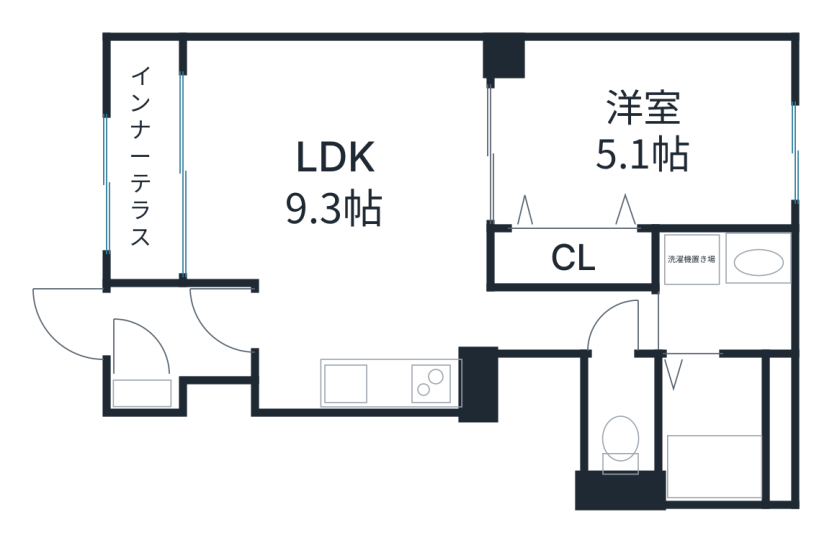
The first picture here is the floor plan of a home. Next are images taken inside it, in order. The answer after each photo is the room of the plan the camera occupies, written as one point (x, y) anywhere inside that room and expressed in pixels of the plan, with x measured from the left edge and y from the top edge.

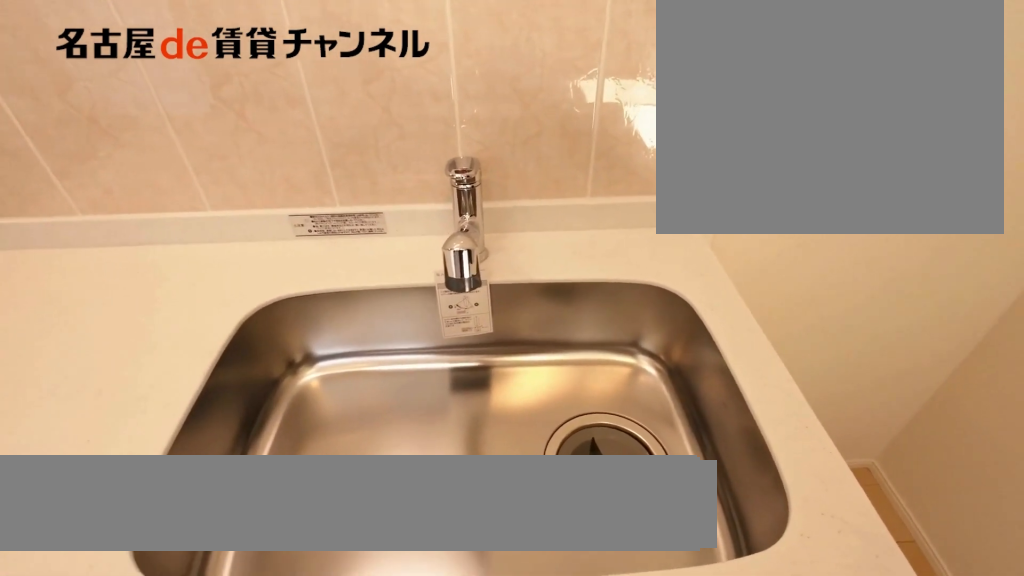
(403, 382)
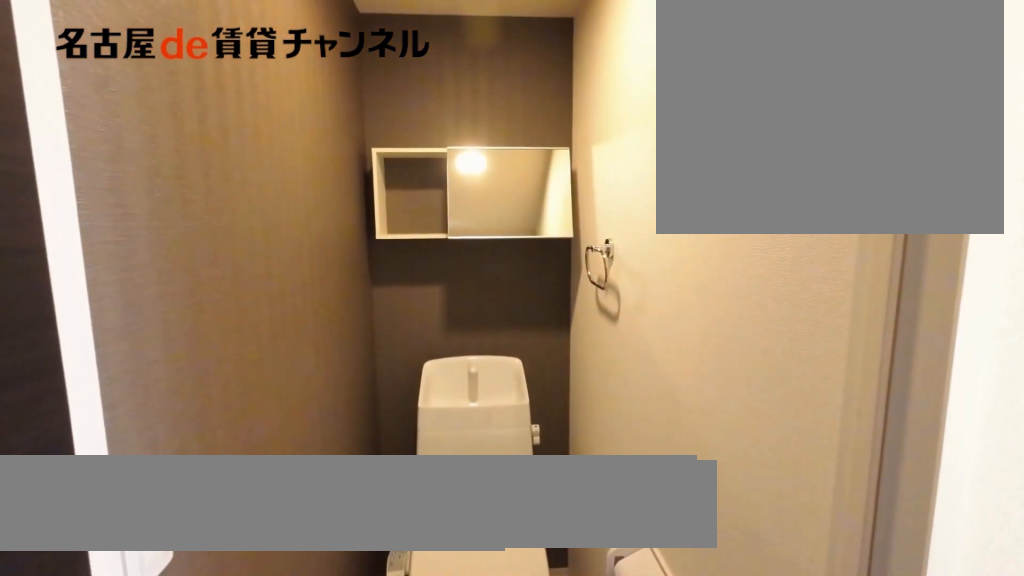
(619, 417)
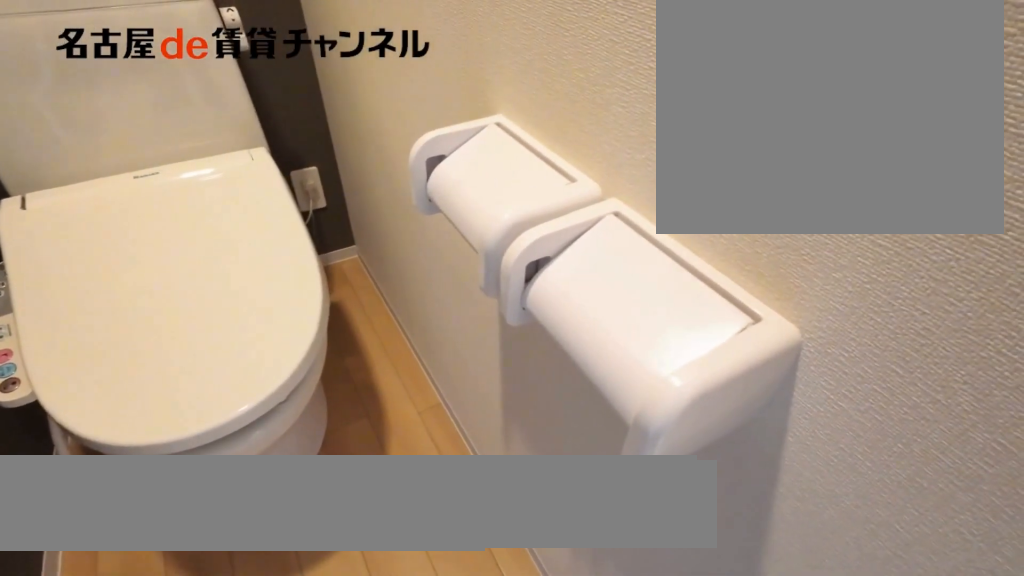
(619, 417)
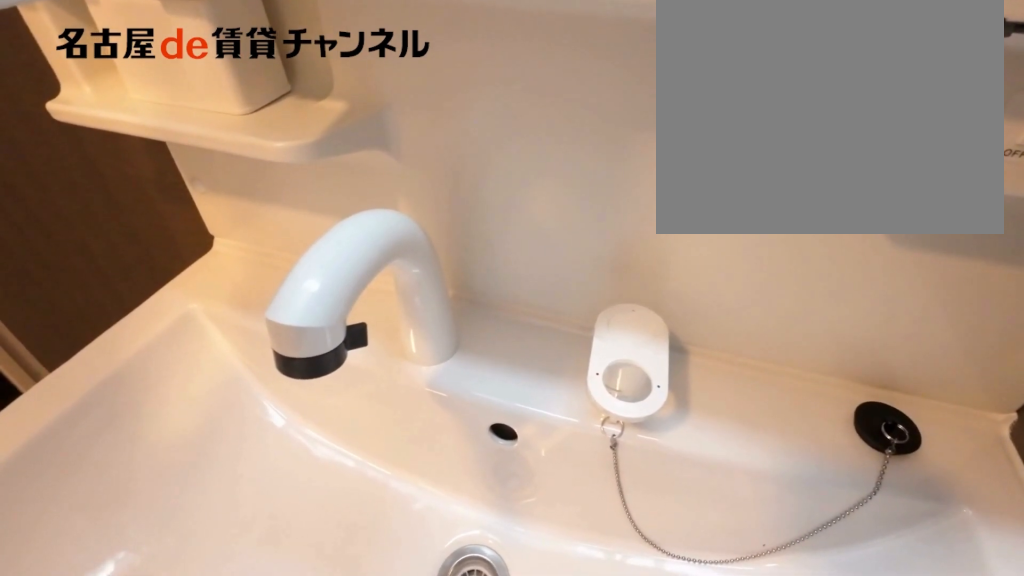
(723, 290)
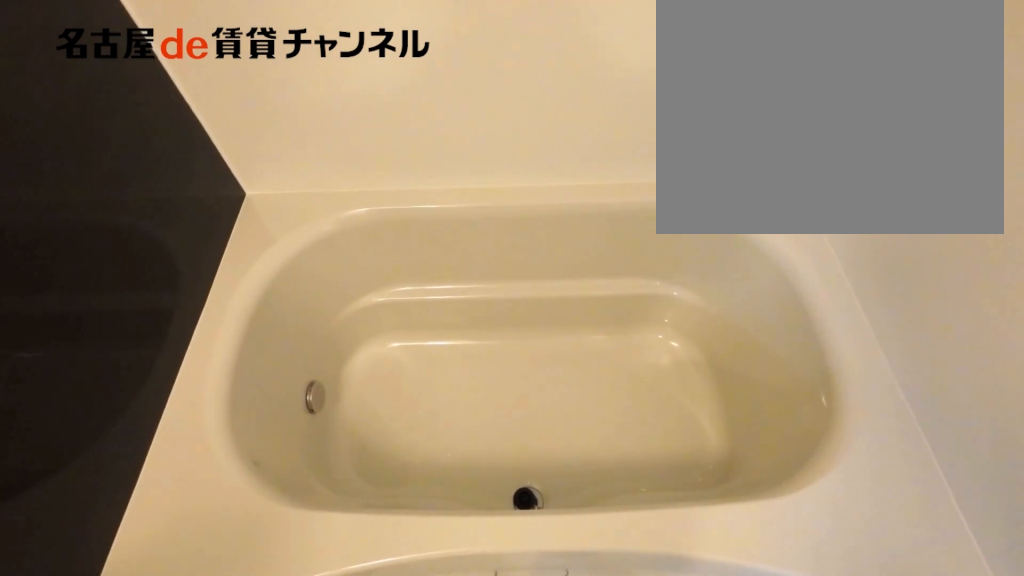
(723, 426)
